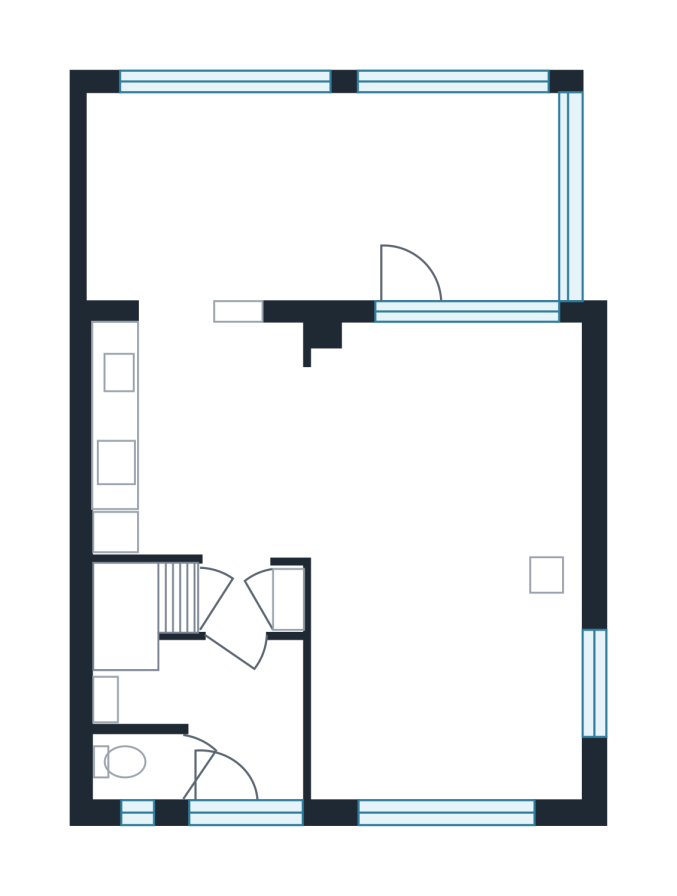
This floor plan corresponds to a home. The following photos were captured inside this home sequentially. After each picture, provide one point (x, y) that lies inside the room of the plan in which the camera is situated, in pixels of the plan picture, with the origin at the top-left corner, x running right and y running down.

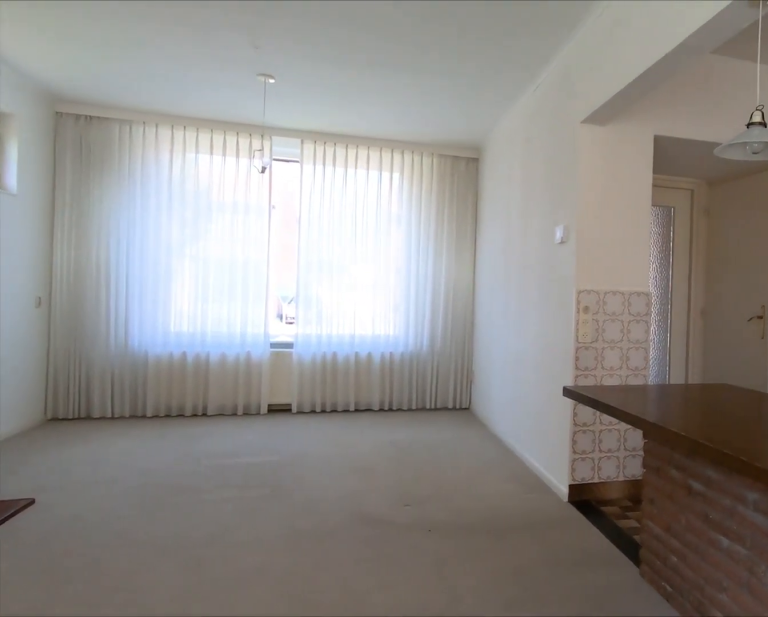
(443, 561)
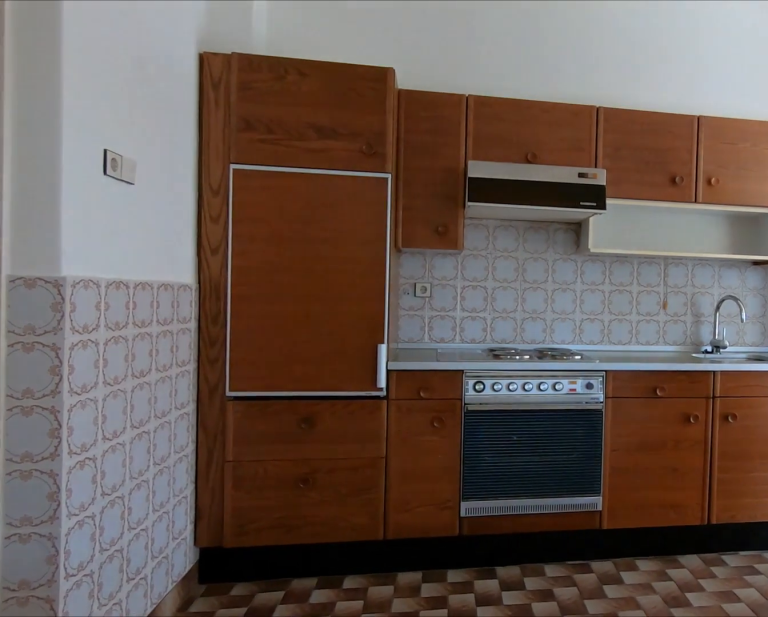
(222, 455)
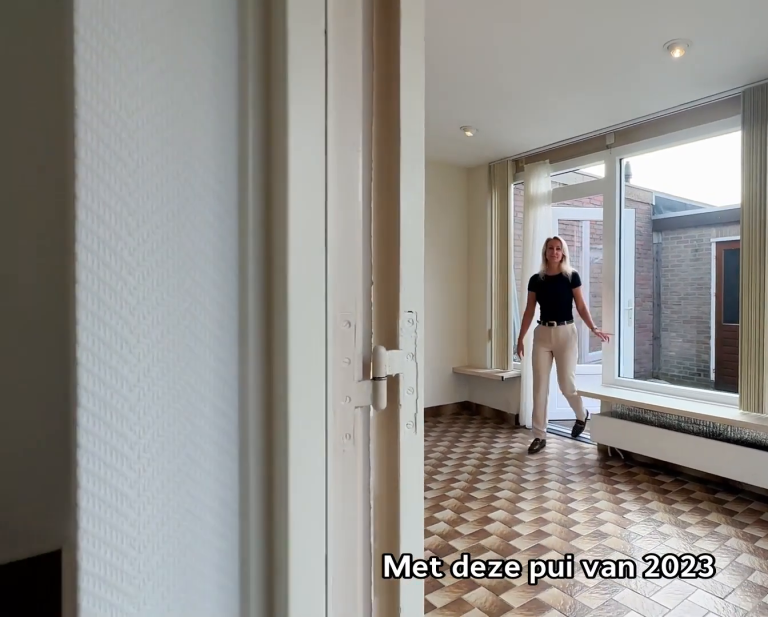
(320, 197)
